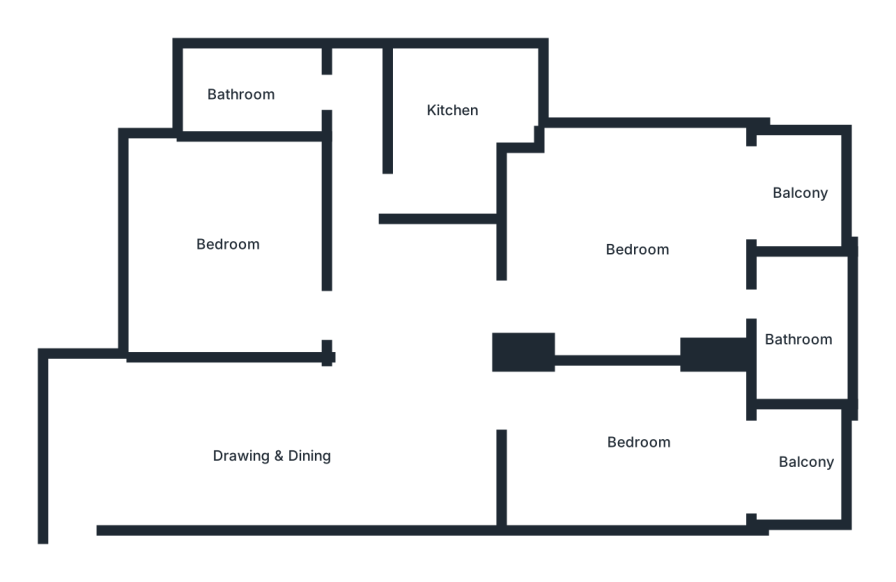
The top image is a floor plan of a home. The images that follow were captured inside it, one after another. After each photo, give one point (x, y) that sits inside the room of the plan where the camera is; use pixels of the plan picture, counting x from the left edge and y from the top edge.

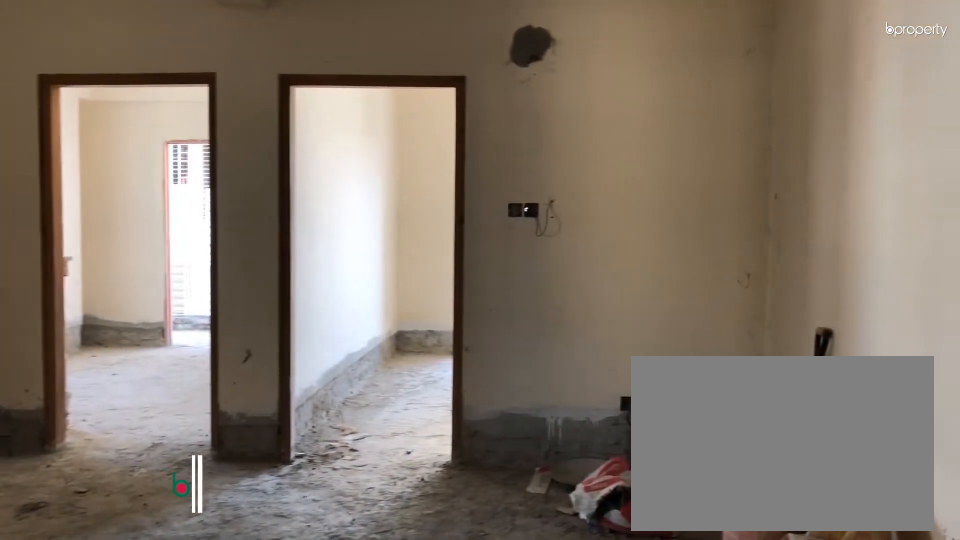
(382, 438)
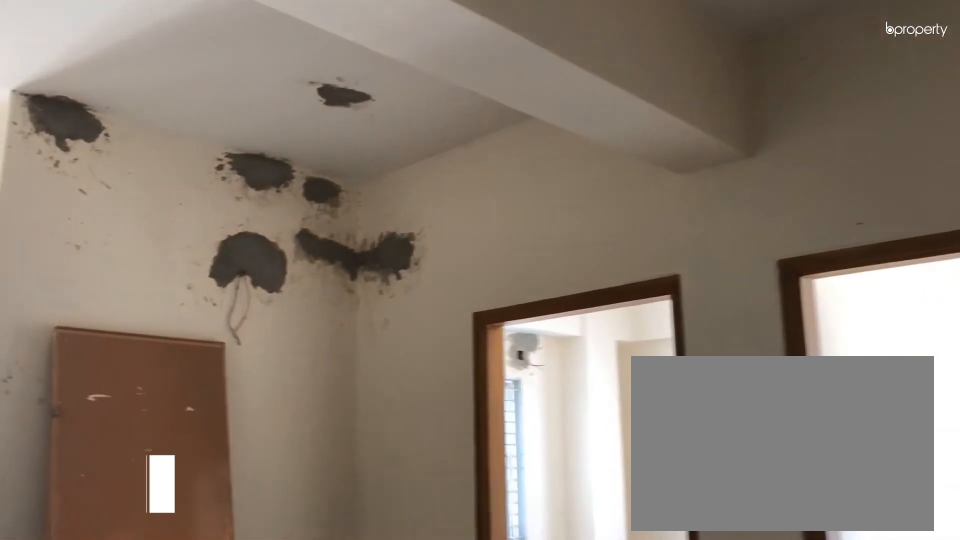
(382, 438)
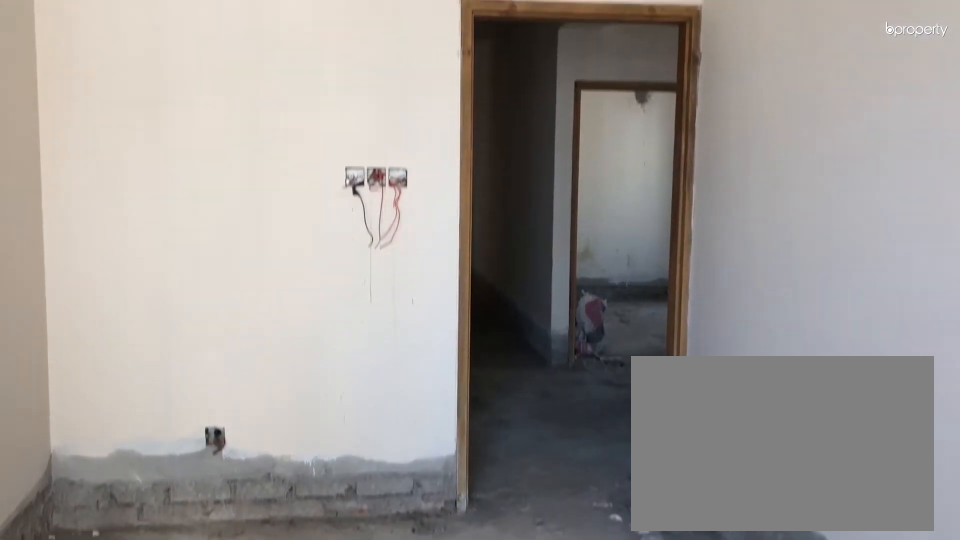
(662, 430)
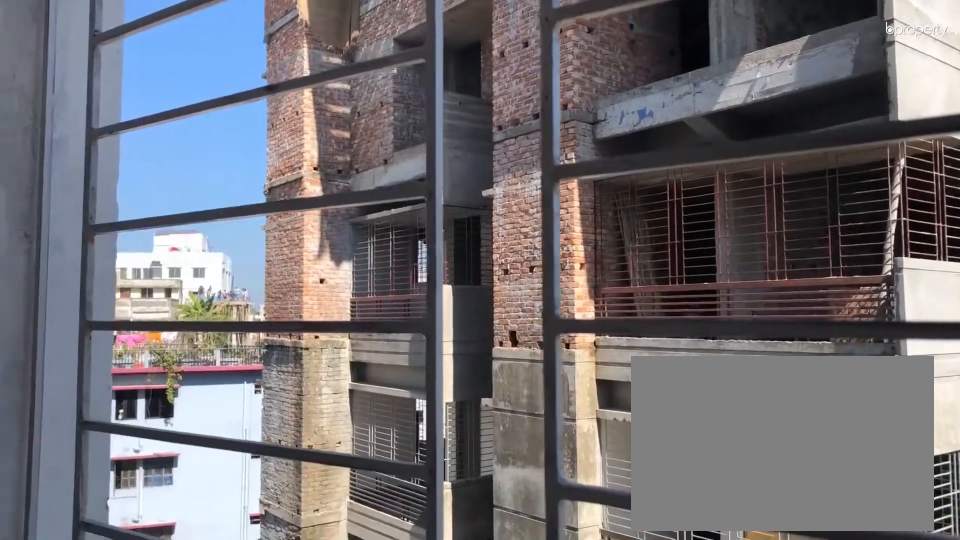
(800, 475)
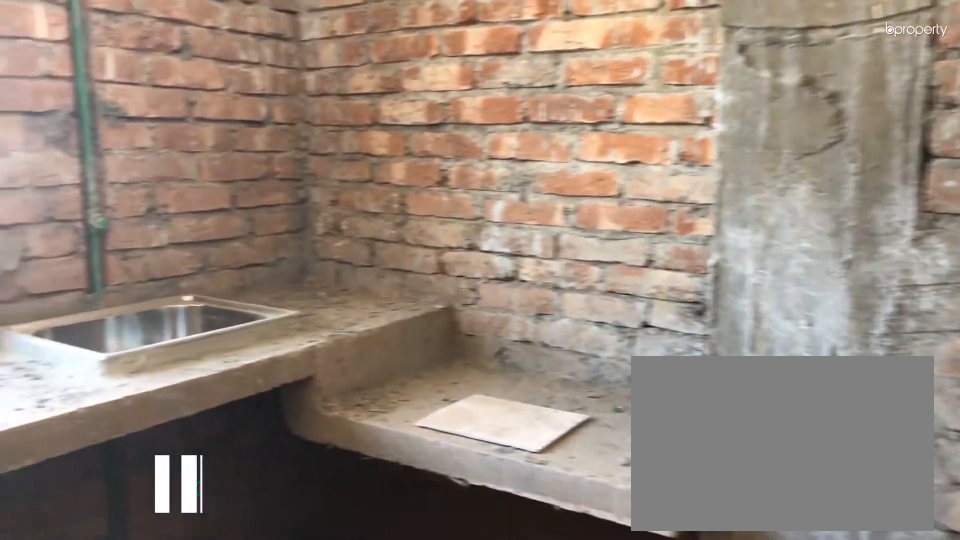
(447, 117)
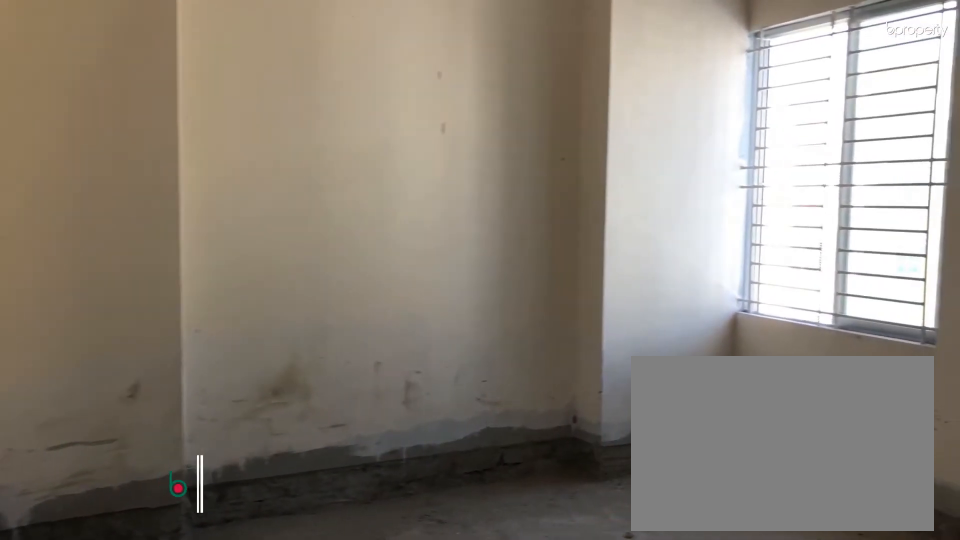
(237, 257)
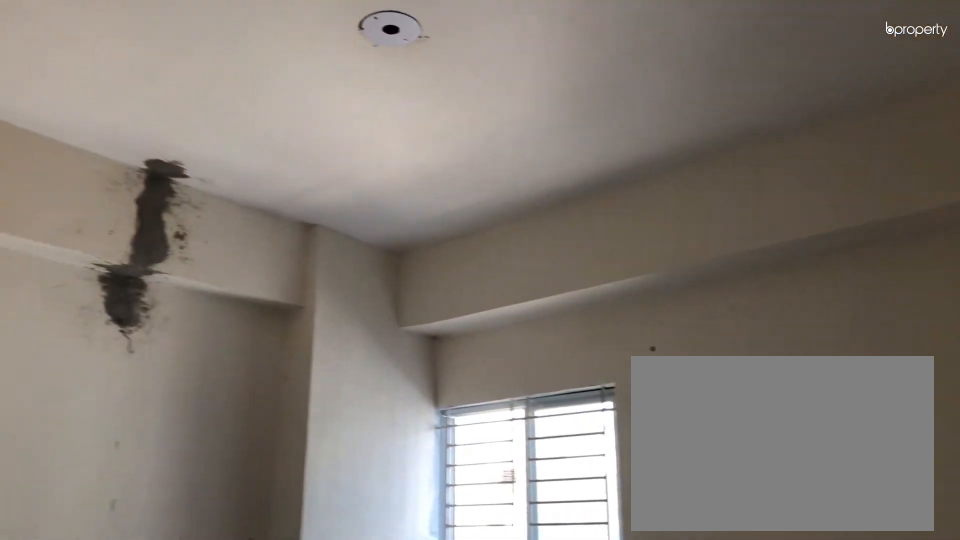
(237, 257)
